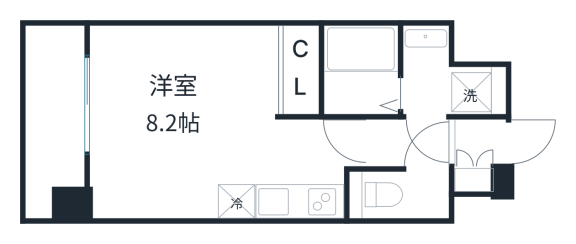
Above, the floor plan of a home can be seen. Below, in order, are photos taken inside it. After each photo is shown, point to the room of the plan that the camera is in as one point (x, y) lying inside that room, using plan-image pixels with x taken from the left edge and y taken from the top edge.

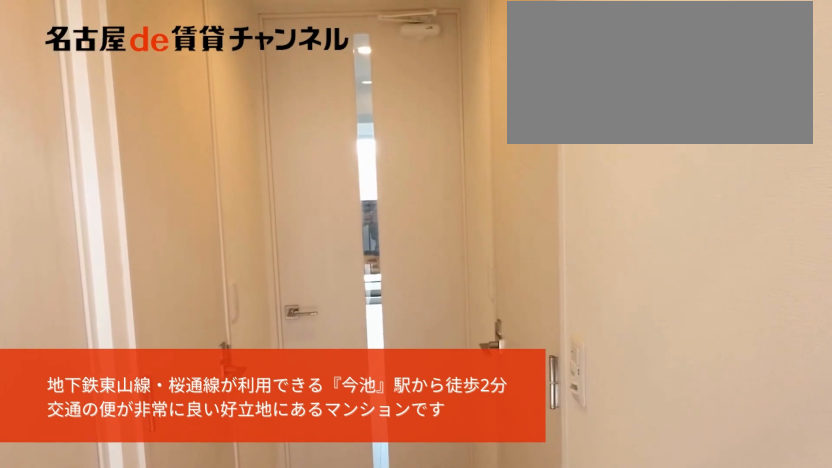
(439, 143)
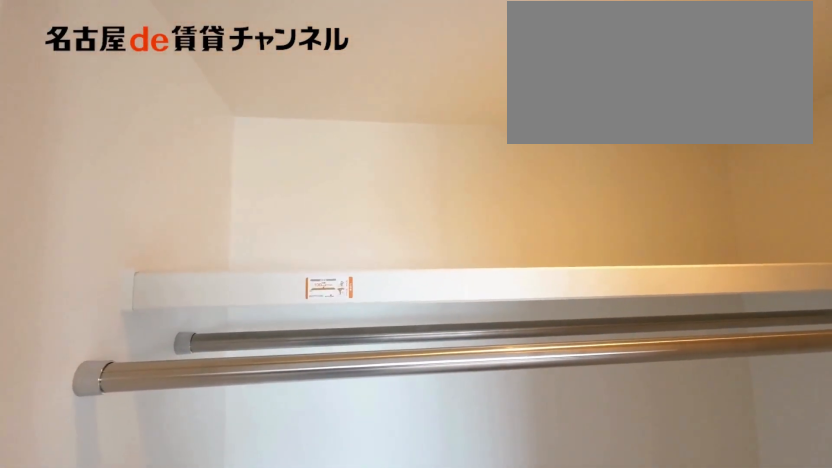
(301, 69)
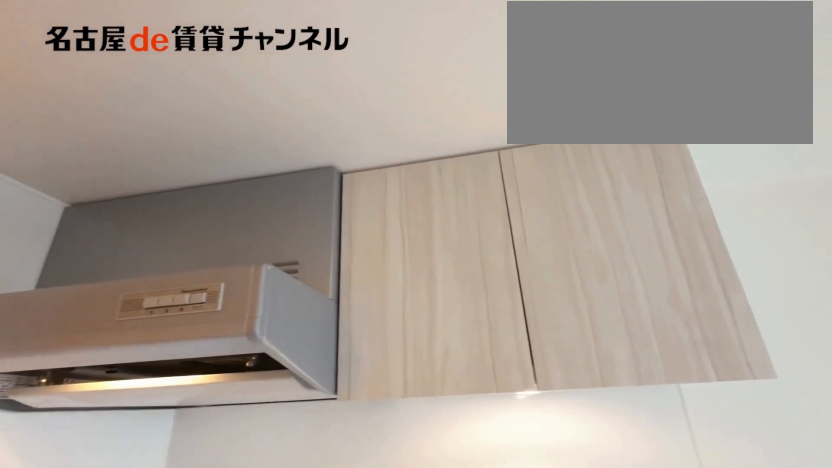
(300, 201)
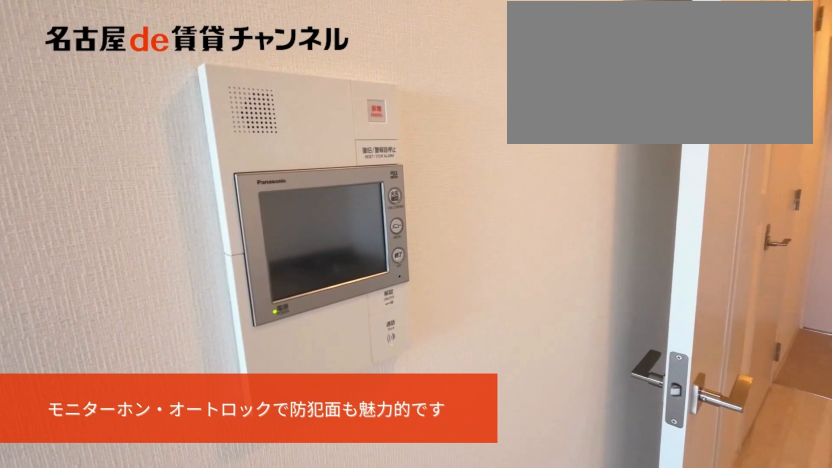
(300, 201)
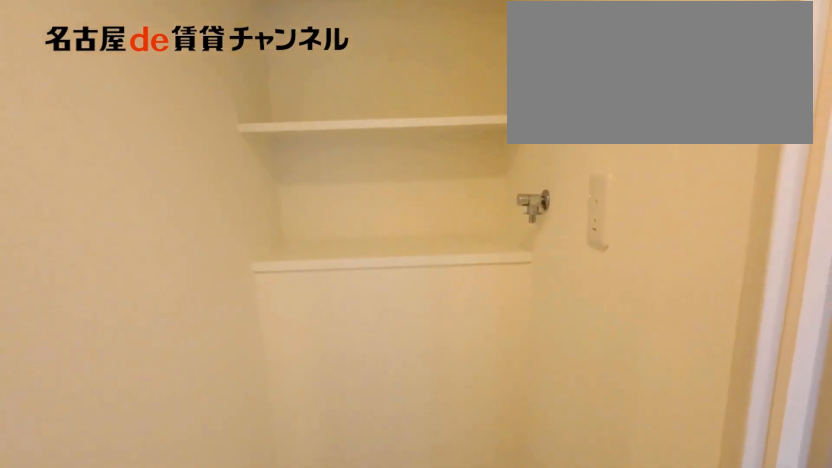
(446, 78)
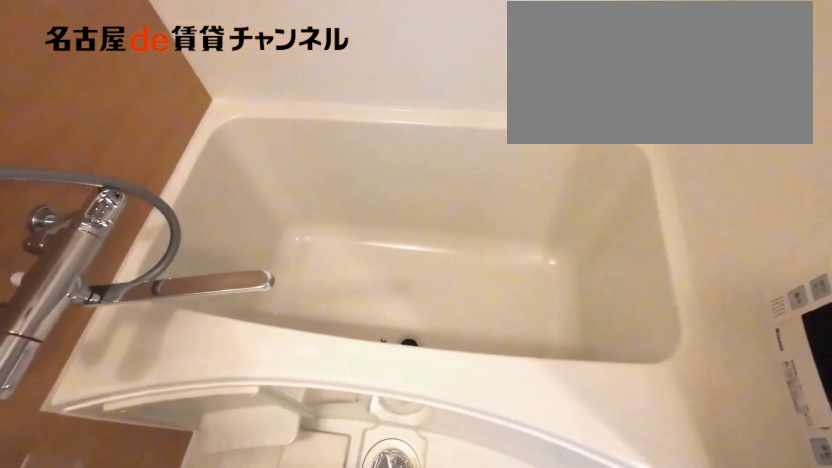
(361, 69)
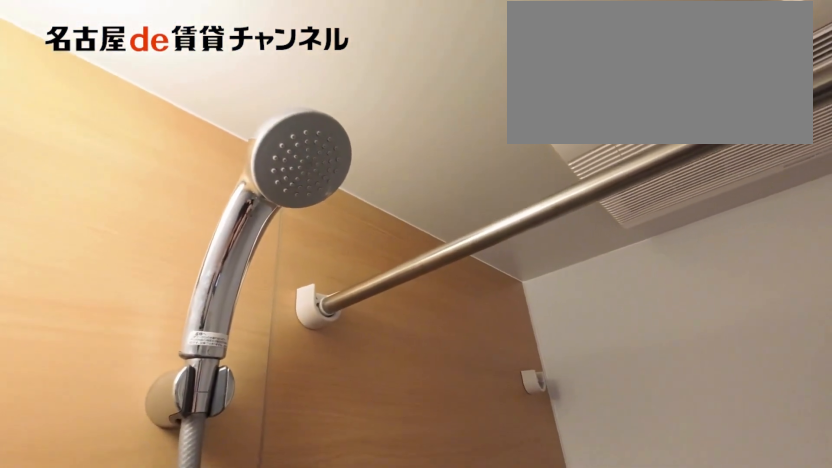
(361, 69)
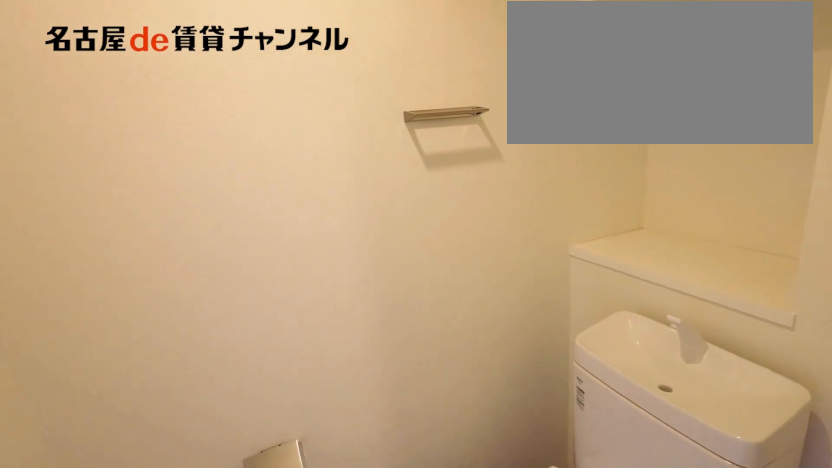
(399, 195)
